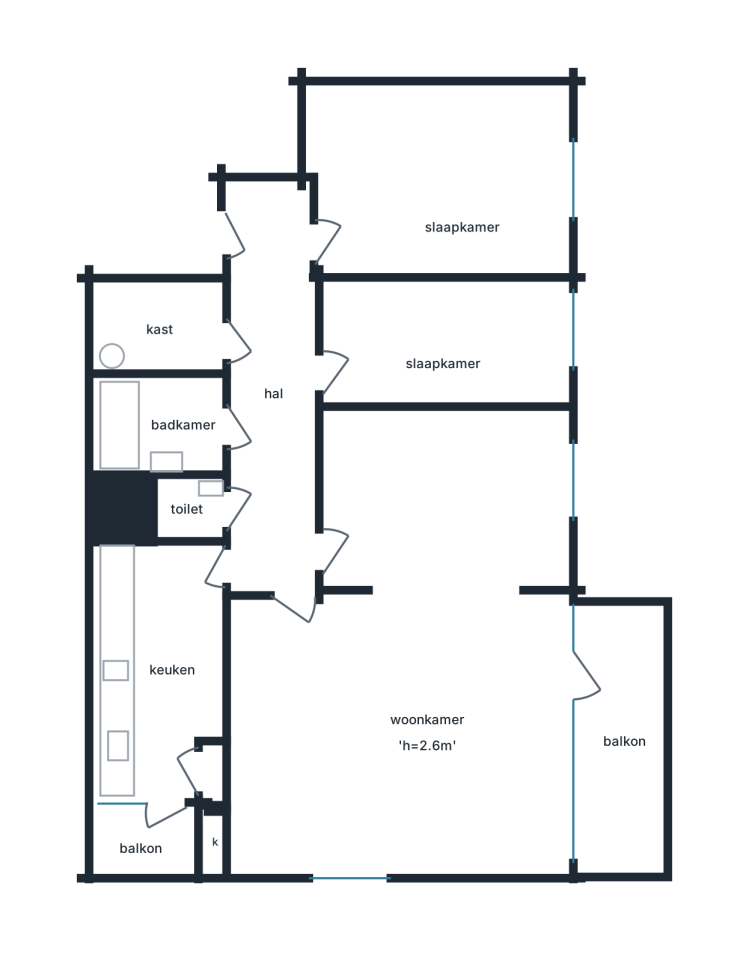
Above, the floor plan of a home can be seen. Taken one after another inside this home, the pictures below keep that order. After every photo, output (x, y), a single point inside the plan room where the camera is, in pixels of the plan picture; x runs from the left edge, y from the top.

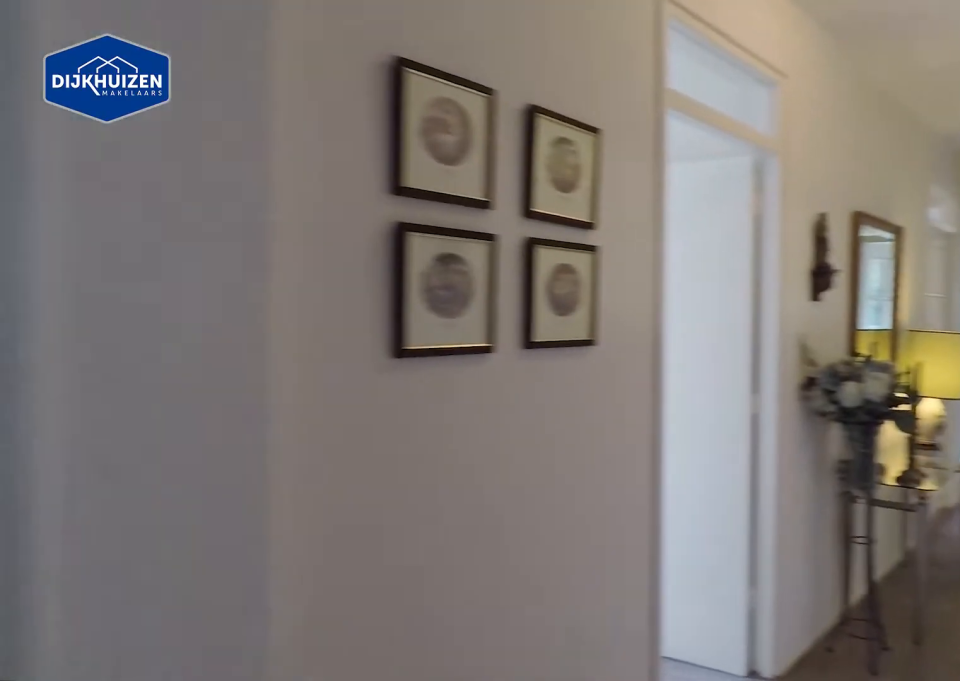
(273, 394)
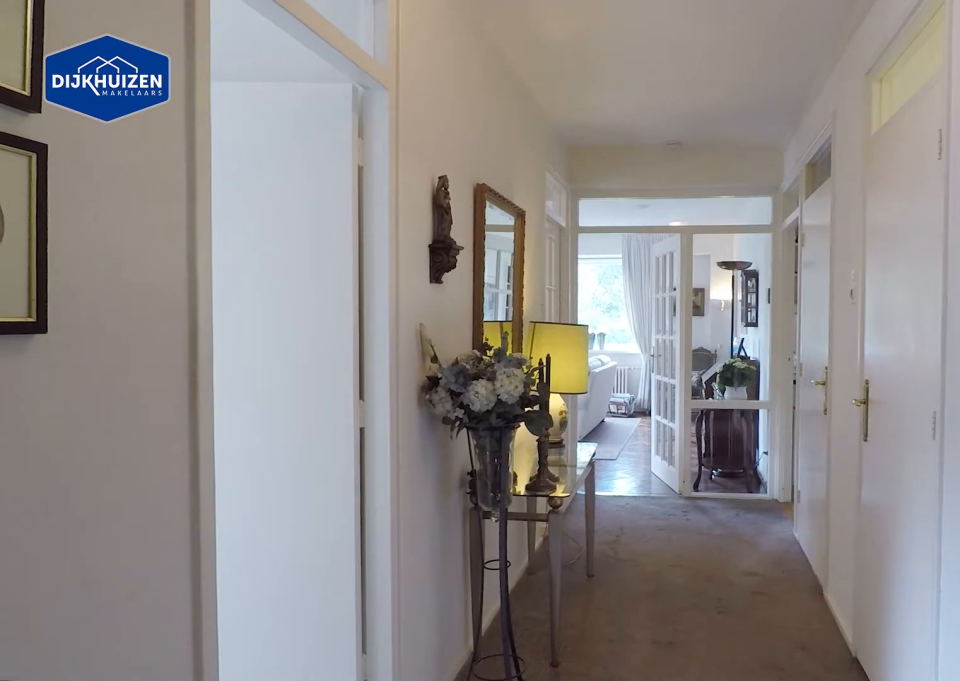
(273, 394)
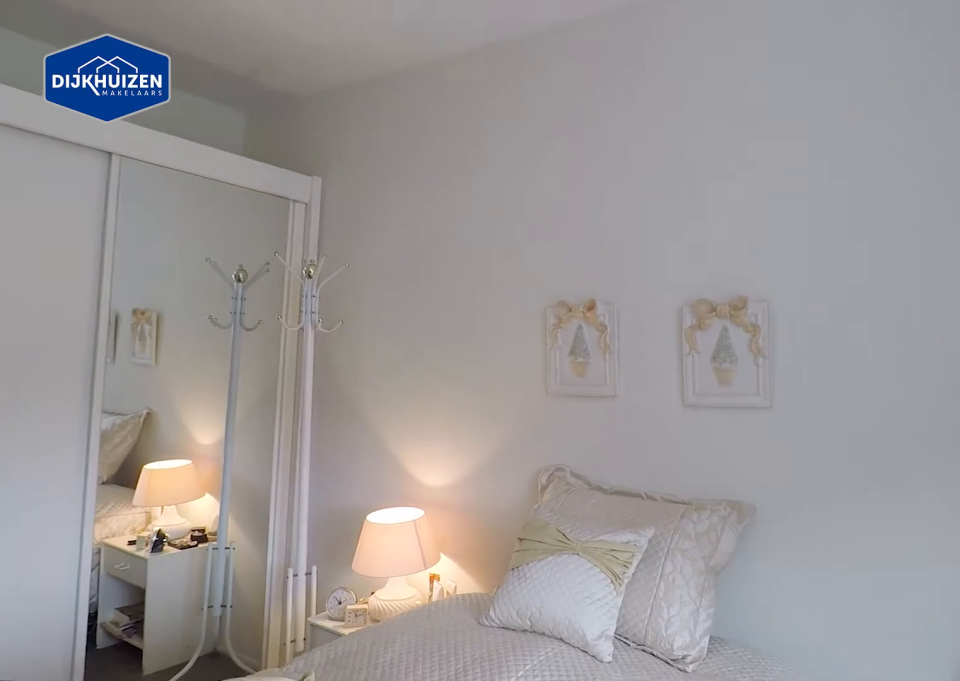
(439, 177)
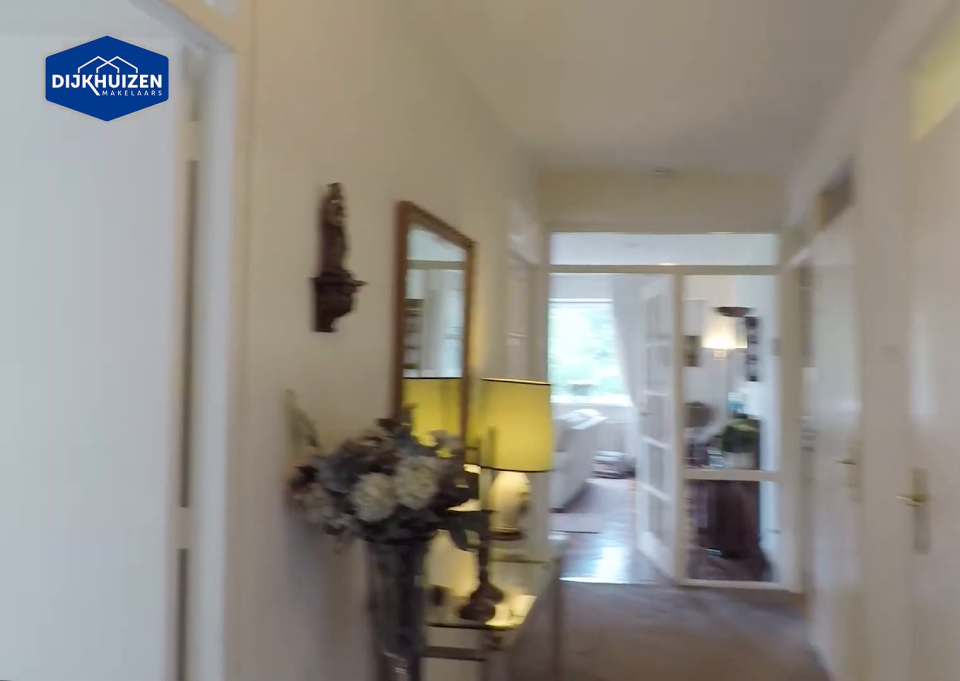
(273, 394)
